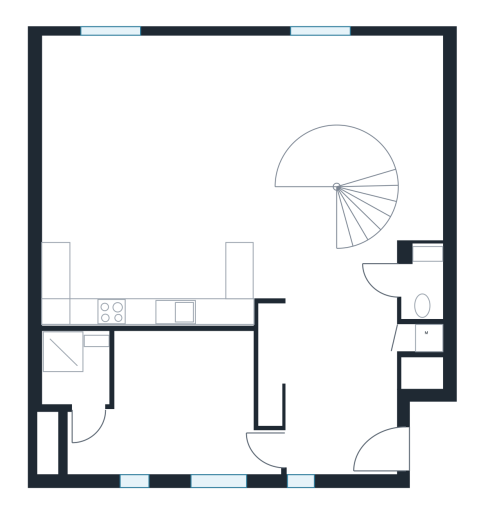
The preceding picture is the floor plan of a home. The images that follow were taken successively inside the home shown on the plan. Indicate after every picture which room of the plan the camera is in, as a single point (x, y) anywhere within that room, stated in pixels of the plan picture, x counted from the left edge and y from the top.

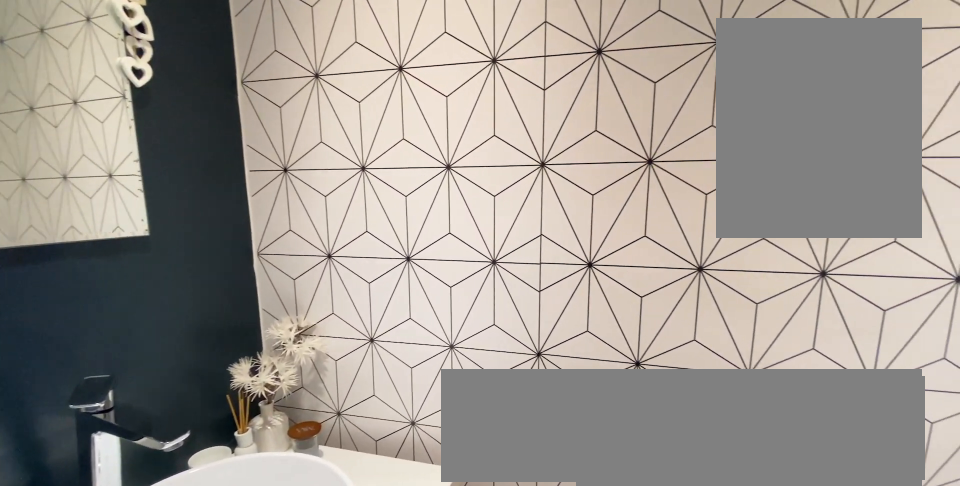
(81, 394)
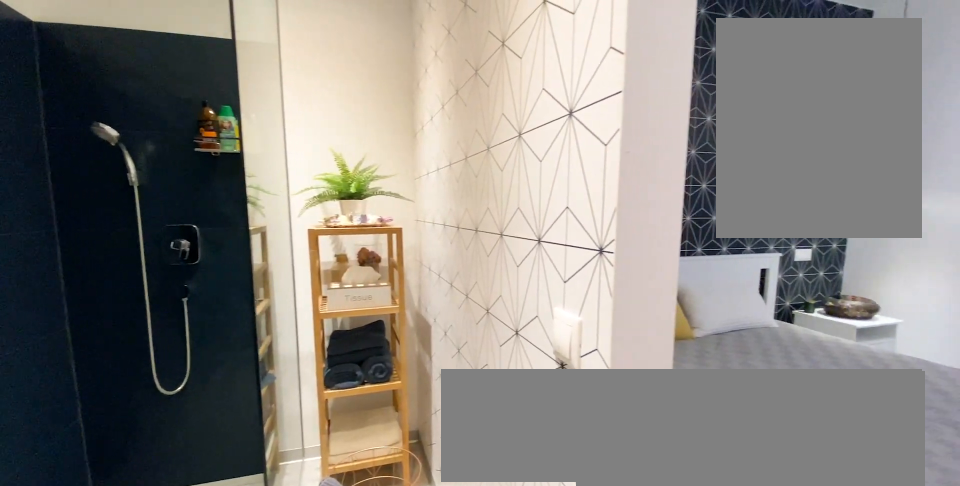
(81, 394)
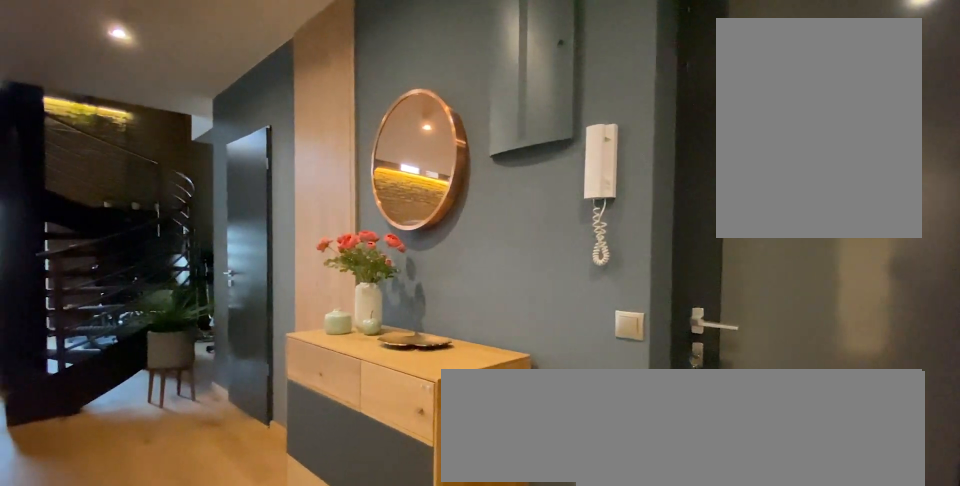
(344, 394)
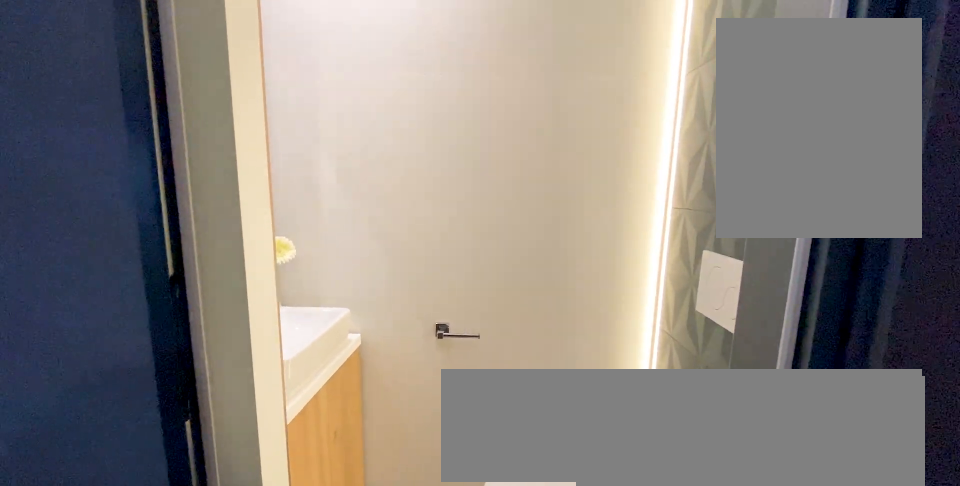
(422, 287)
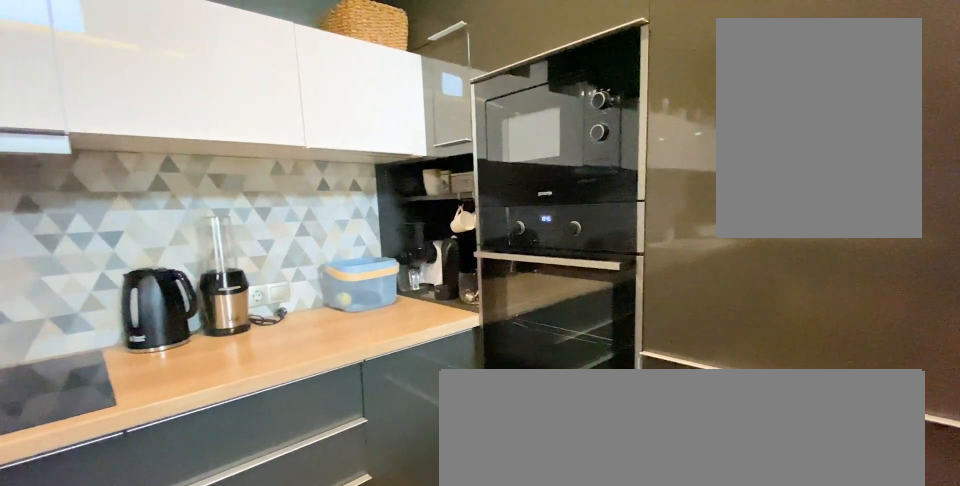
(178, 178)
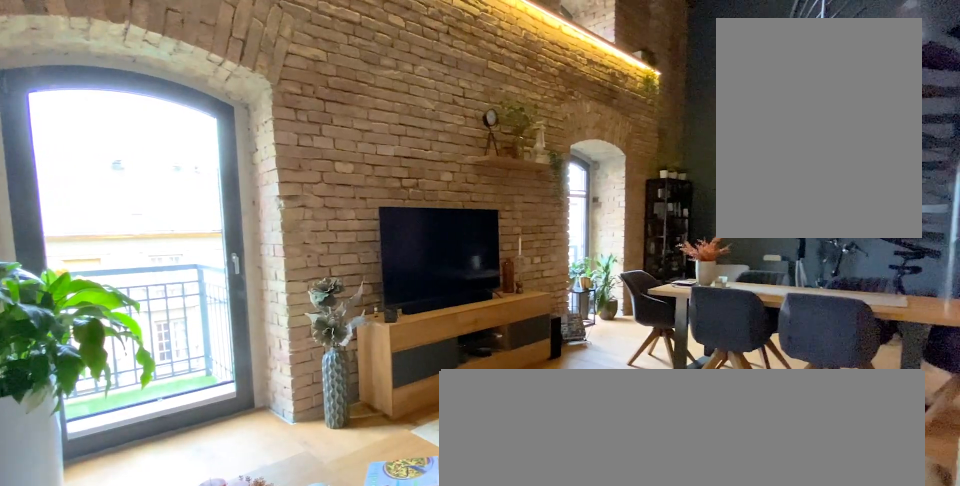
(178, 178)
